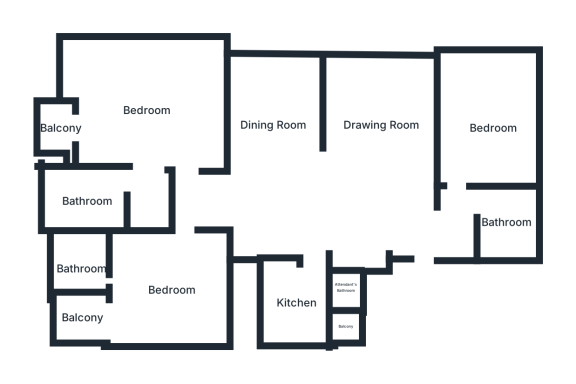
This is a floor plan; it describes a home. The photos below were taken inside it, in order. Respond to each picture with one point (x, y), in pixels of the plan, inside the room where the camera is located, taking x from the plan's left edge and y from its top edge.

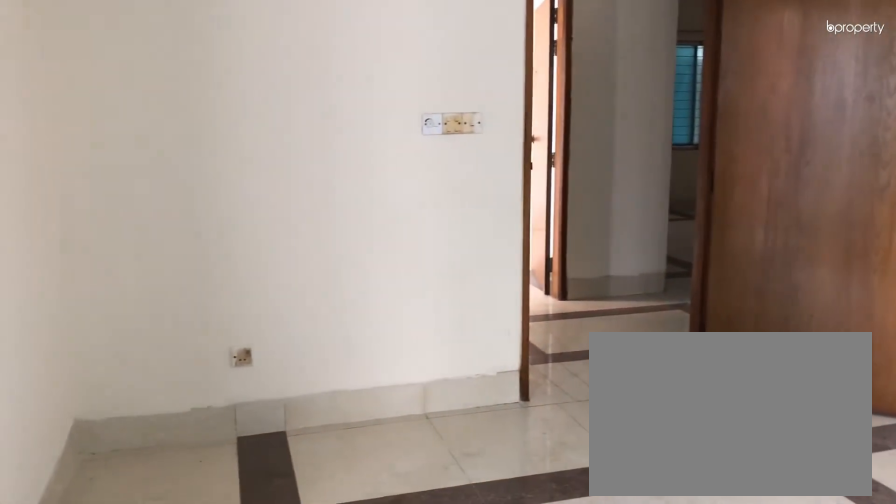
(170, 288)
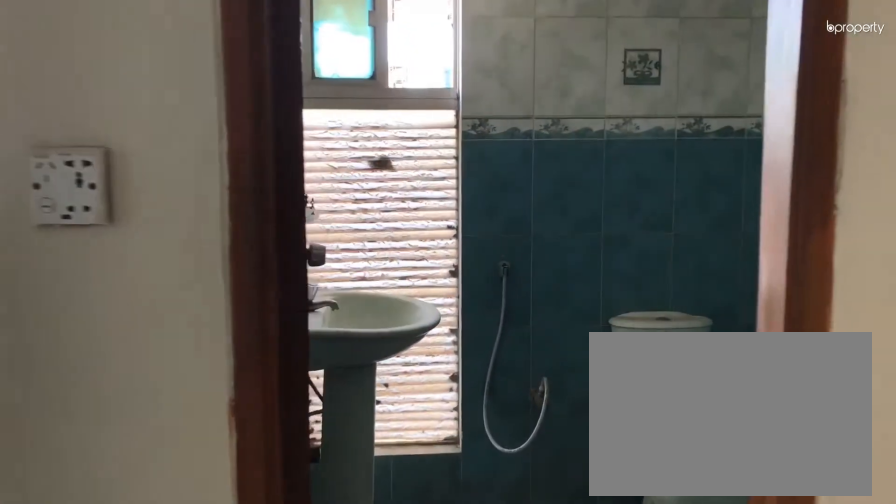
(82, 266)
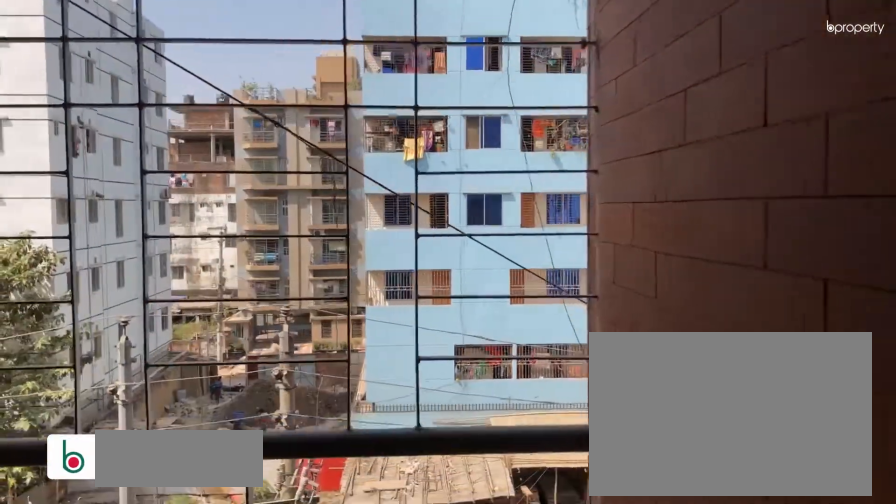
(82, 319)
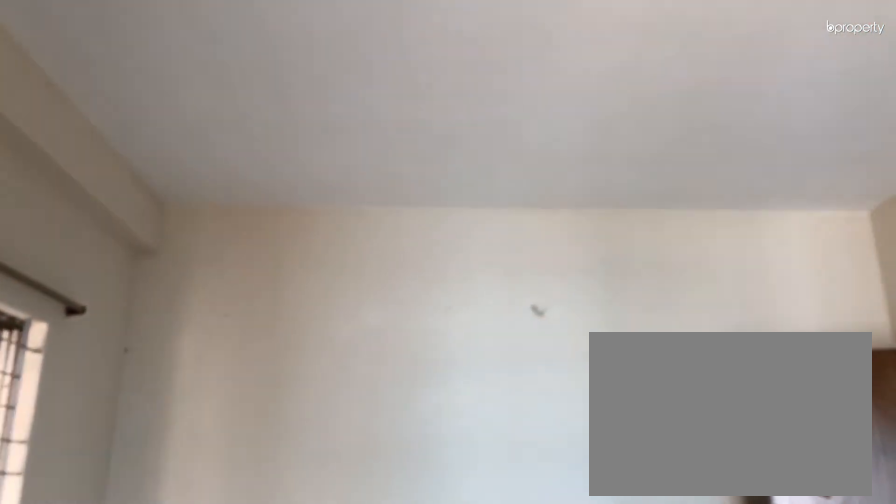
(147, 107)
